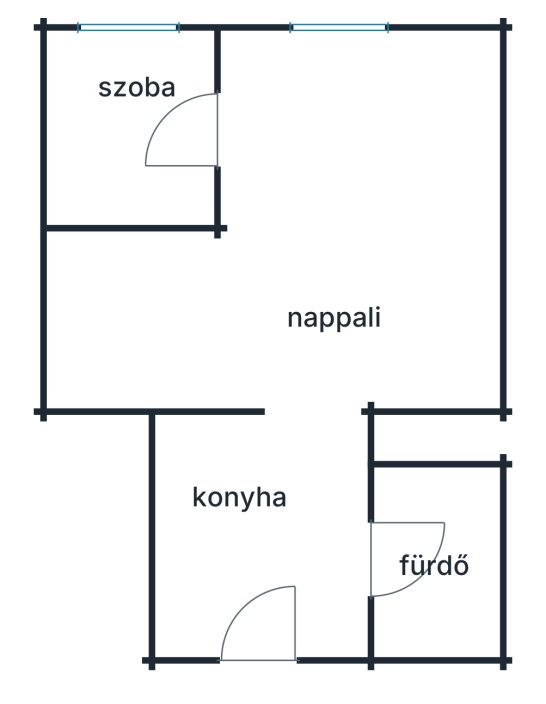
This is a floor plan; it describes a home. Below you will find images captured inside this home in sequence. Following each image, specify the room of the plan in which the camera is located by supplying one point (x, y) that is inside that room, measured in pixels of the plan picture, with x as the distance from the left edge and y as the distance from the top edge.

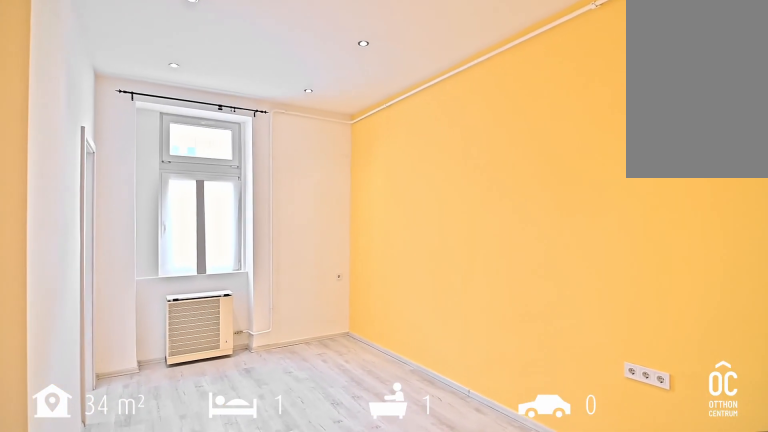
(342, 259)
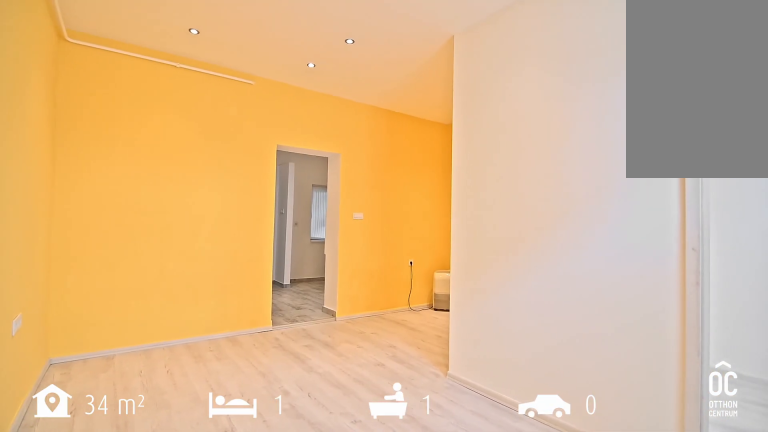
(342, 259)
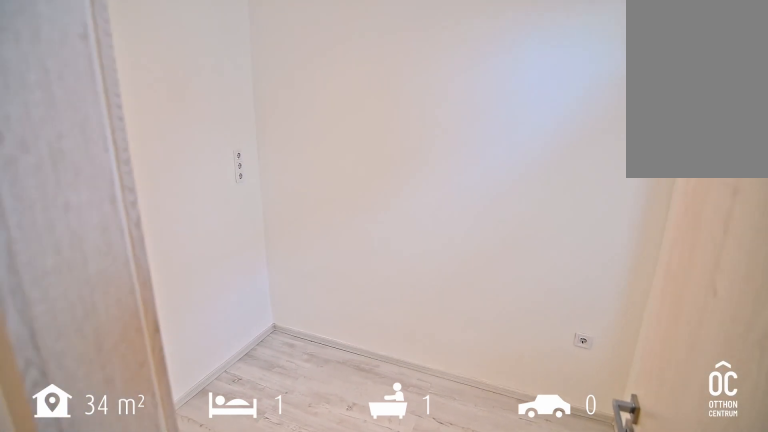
(128, 127)
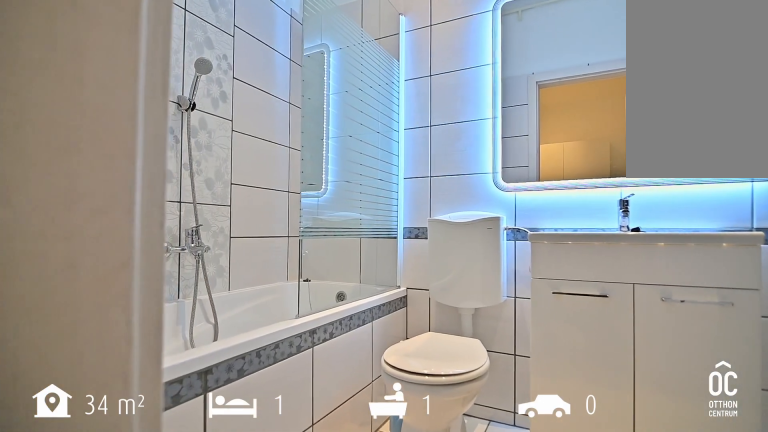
(437, 560)
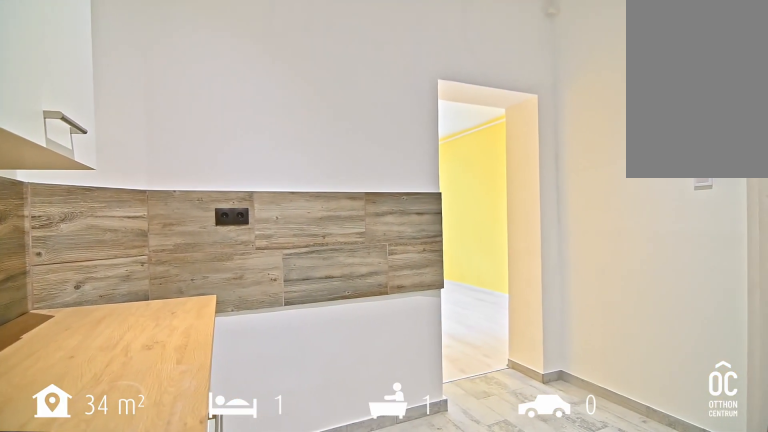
(258, 538)
